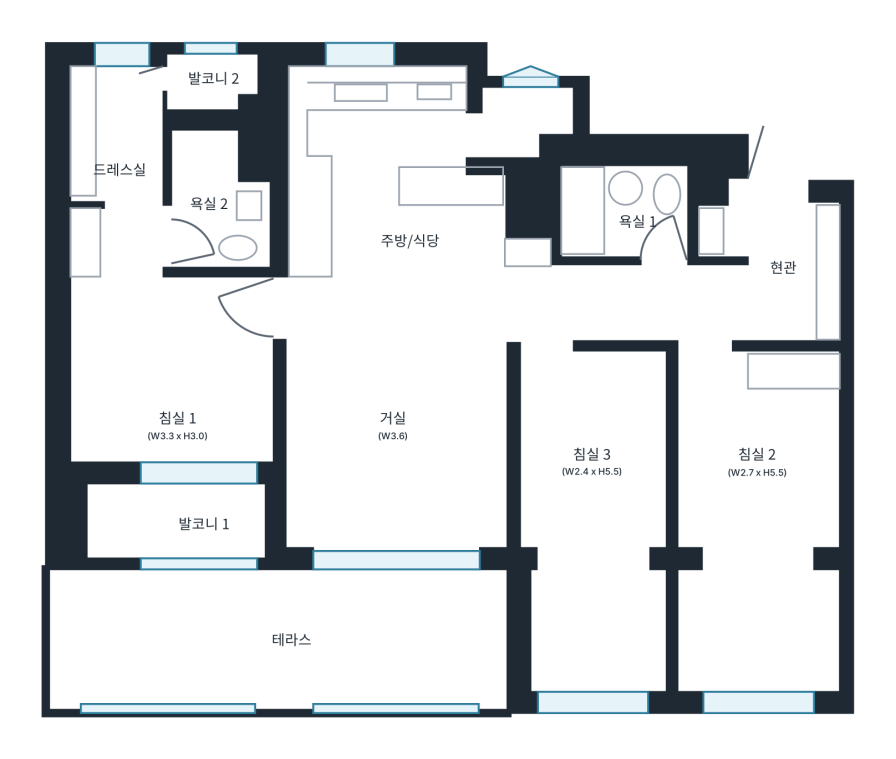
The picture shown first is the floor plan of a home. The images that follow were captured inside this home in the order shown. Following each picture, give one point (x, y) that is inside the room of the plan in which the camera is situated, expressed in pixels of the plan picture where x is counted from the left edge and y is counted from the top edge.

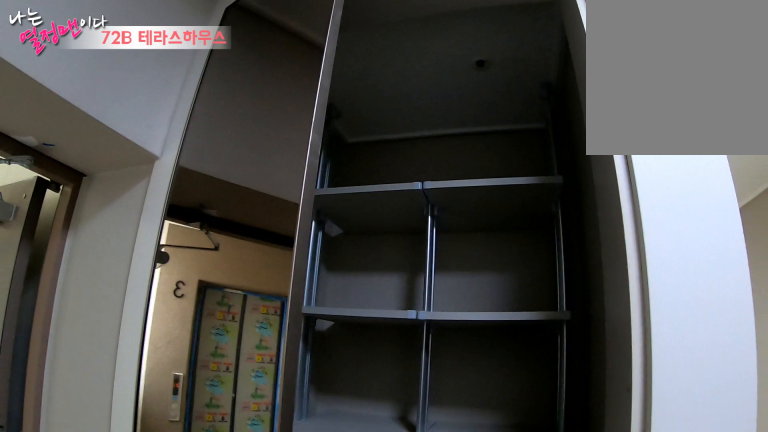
(788, 266)
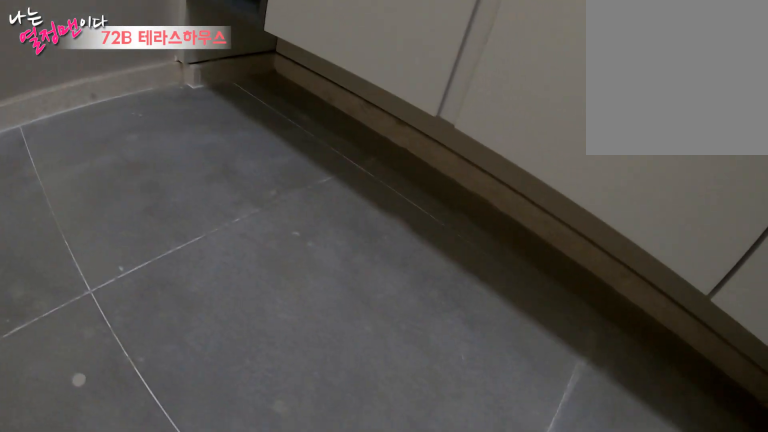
(788, 266)
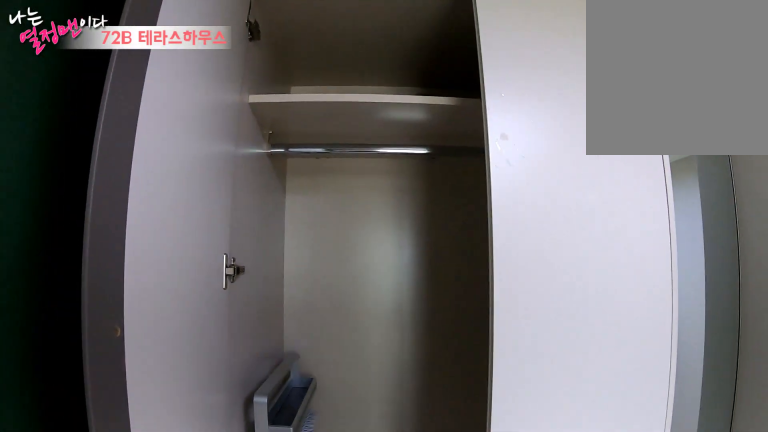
(759, 477)
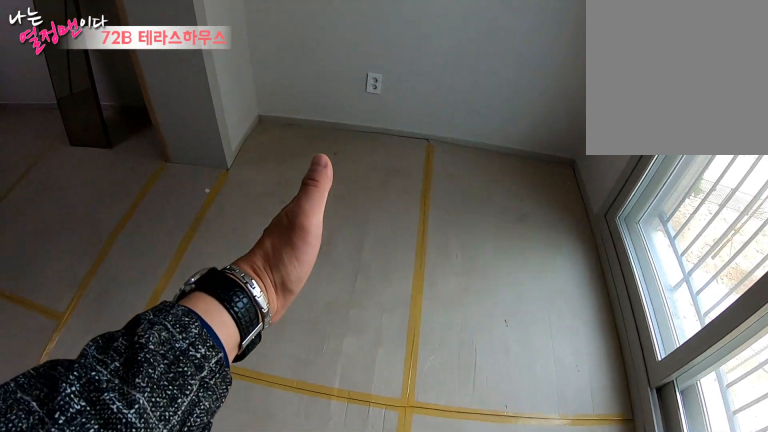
(759, 477)
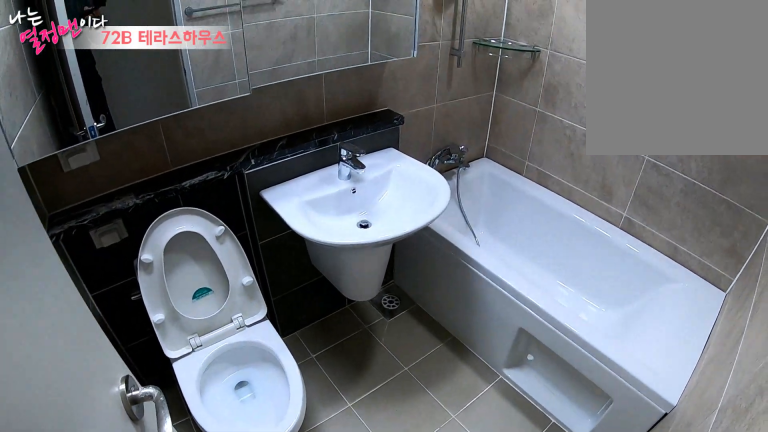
(630, 214)
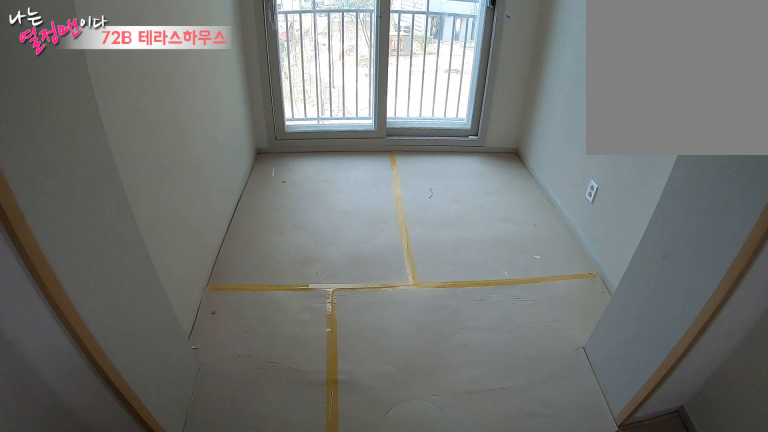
(595, 470)
